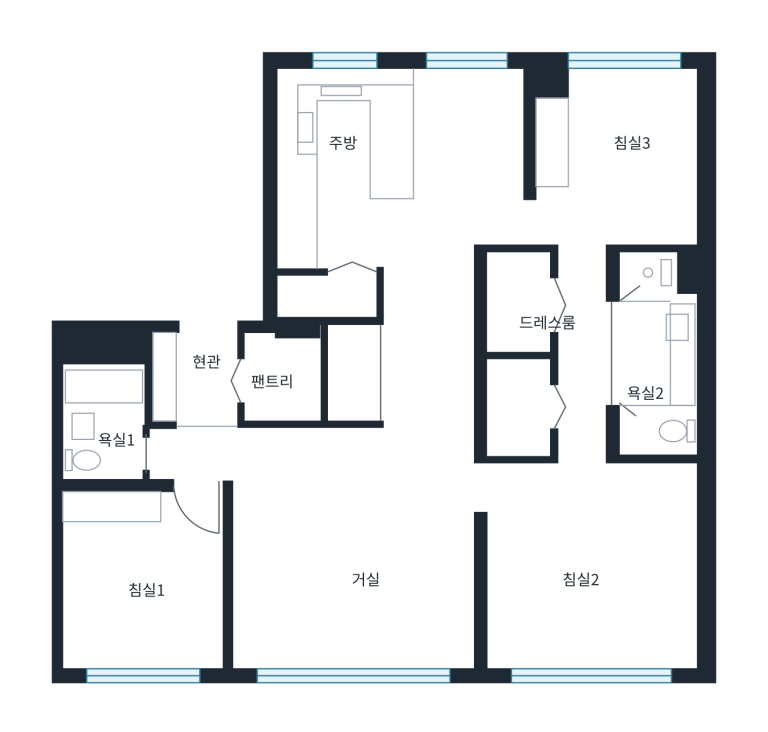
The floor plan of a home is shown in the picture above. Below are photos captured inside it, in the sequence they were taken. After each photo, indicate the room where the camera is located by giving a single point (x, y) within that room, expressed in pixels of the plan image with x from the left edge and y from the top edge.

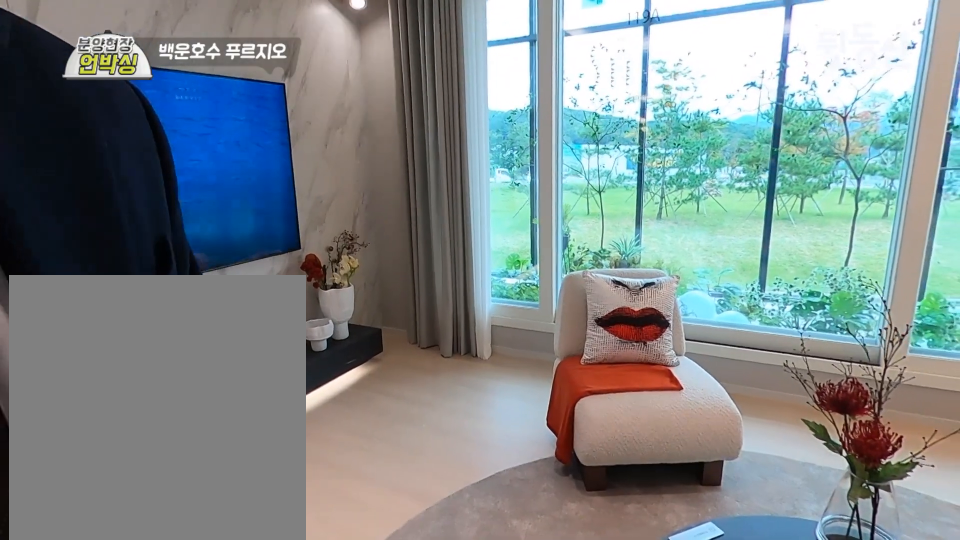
(369, 598)
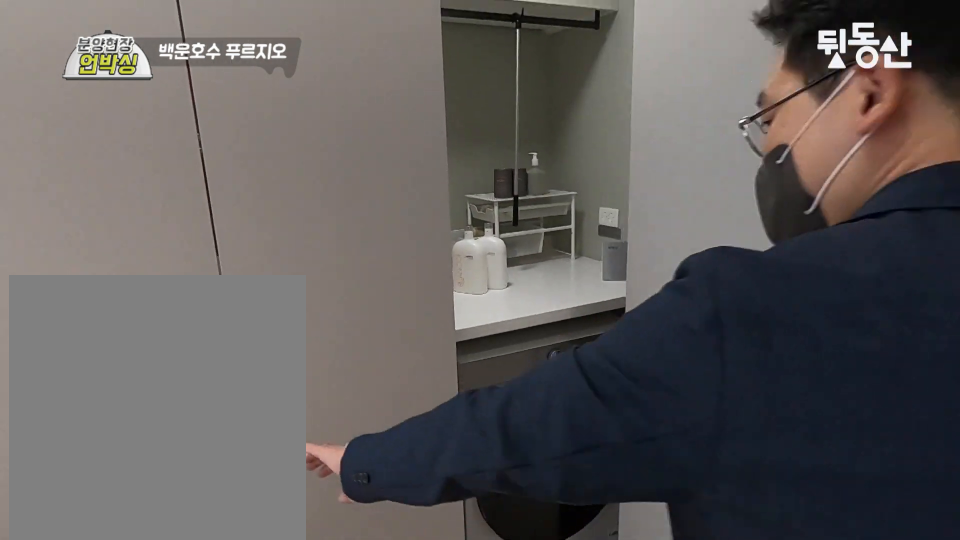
(429, 389)
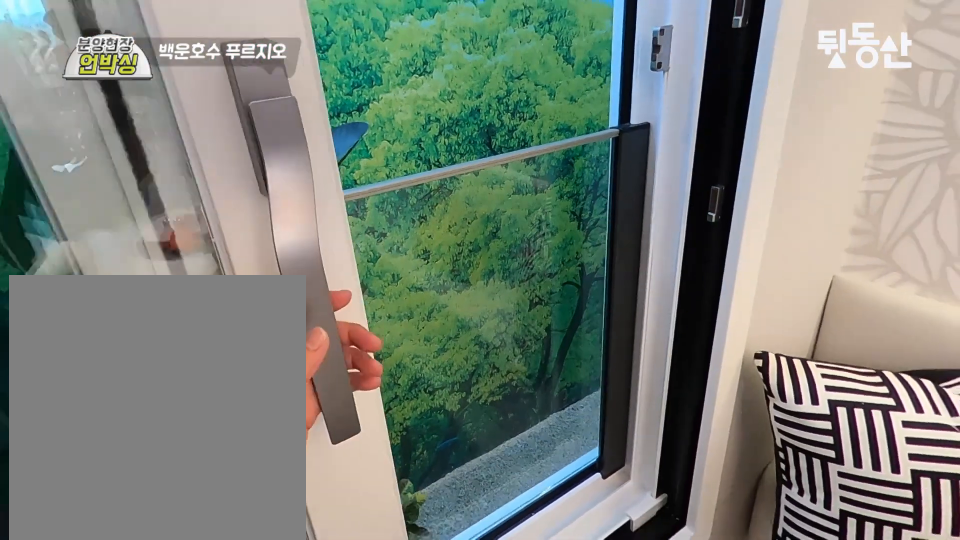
(465, 183)
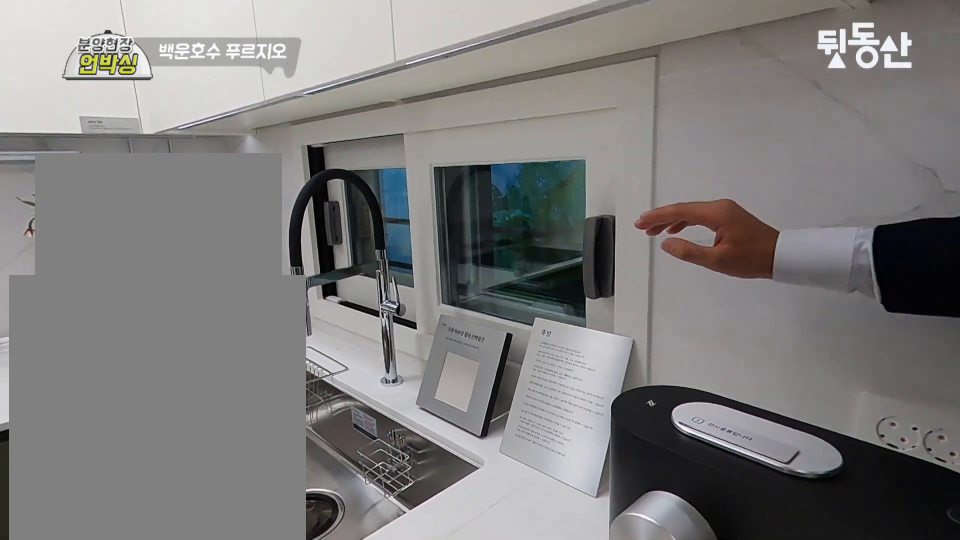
(466, 185)
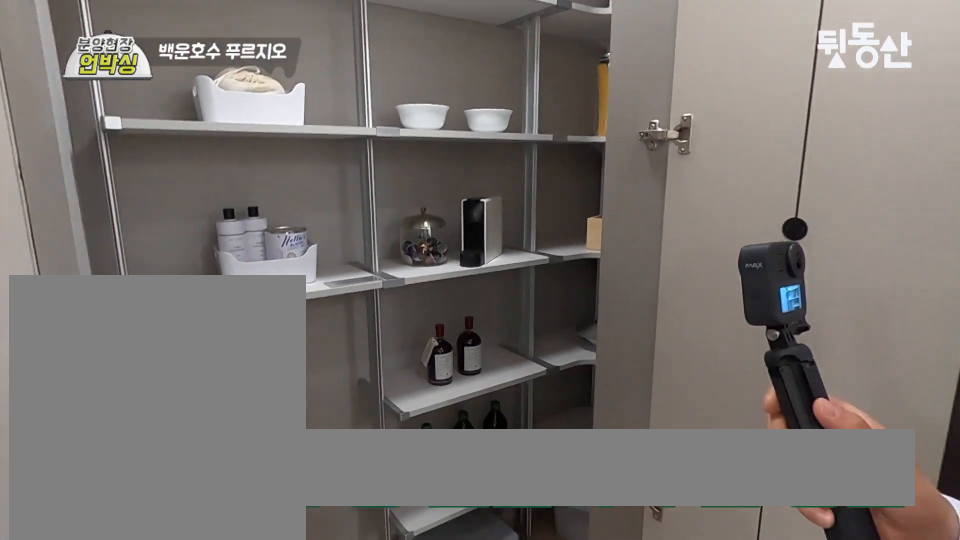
(354, 279)
